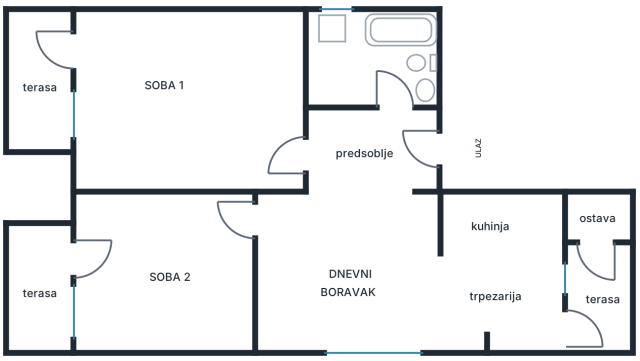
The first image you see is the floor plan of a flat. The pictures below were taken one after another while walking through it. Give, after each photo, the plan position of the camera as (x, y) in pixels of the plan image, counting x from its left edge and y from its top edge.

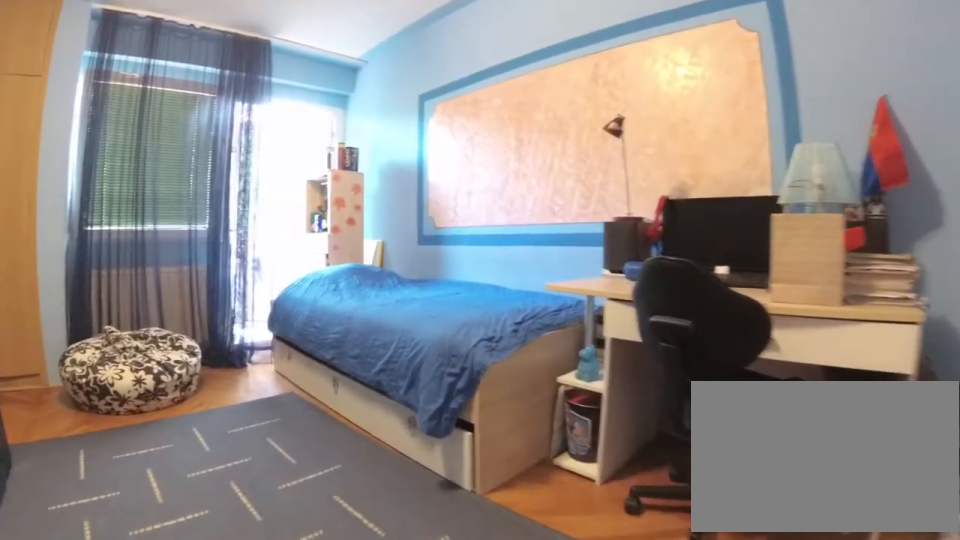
(282, 135)
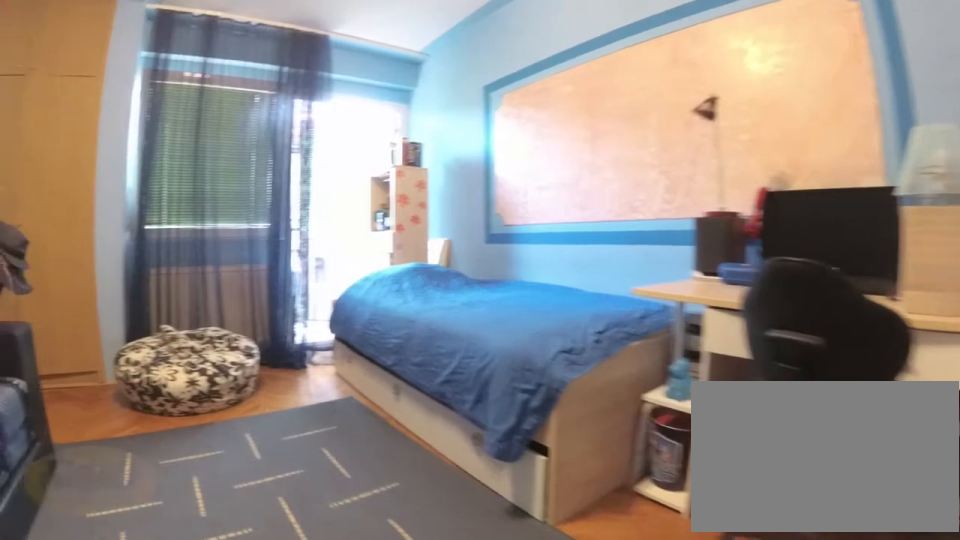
(267, 128)
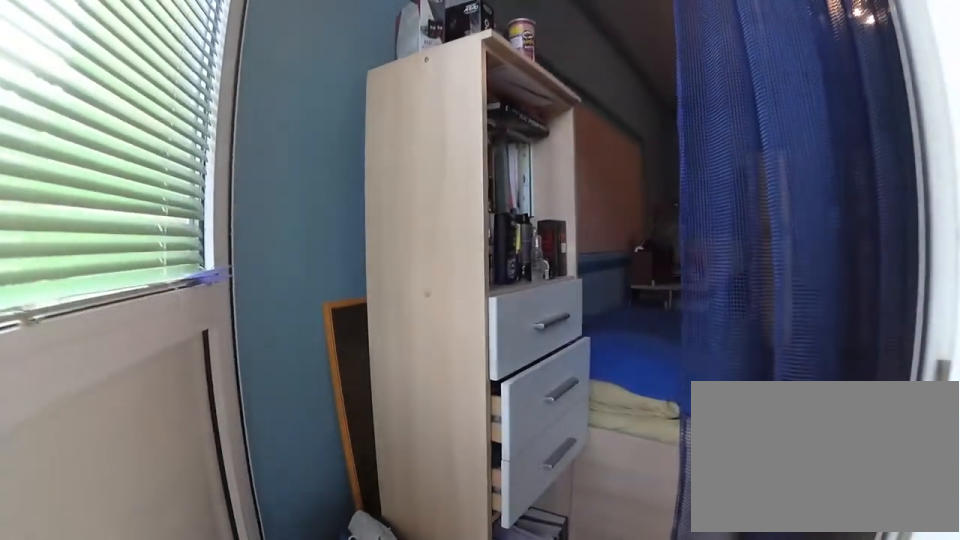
(20, 47)
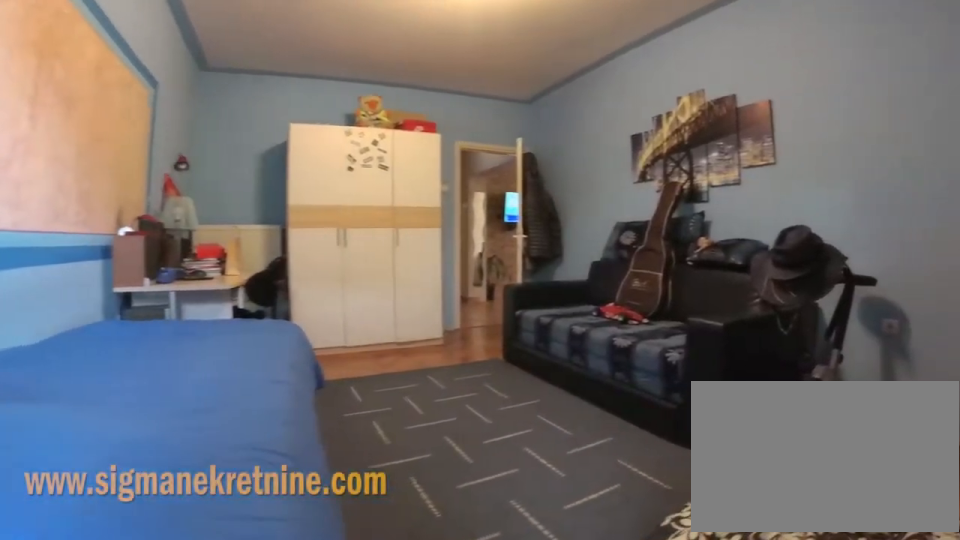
(64, 47)
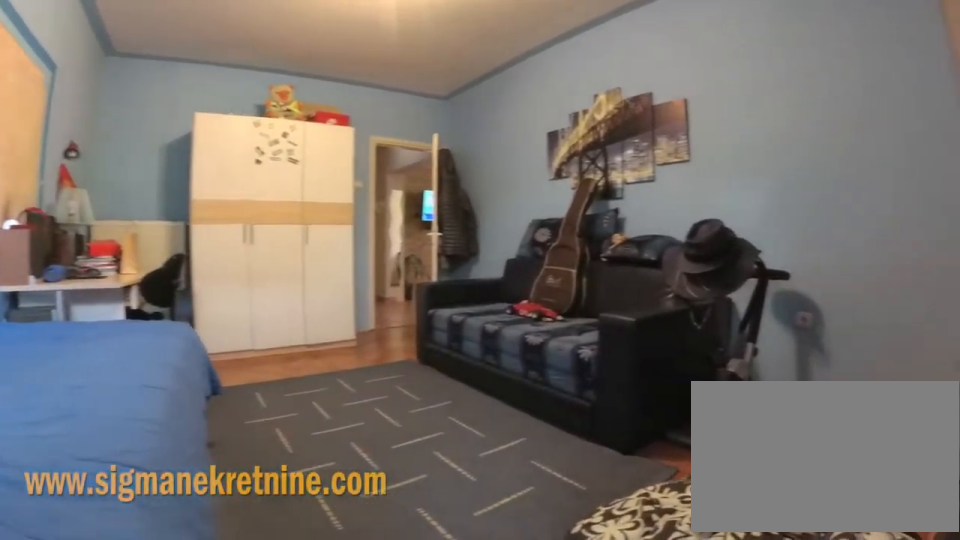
(68, 46)
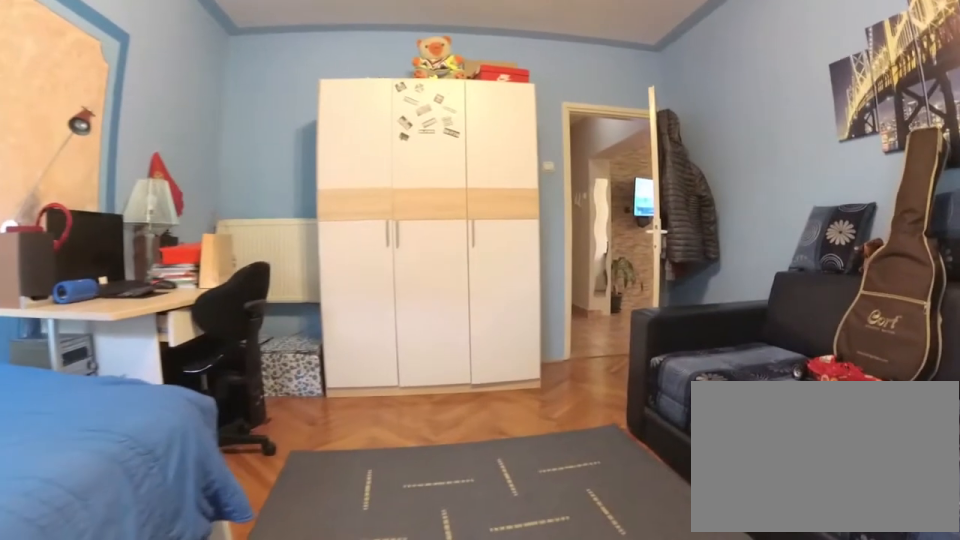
(110, 69)
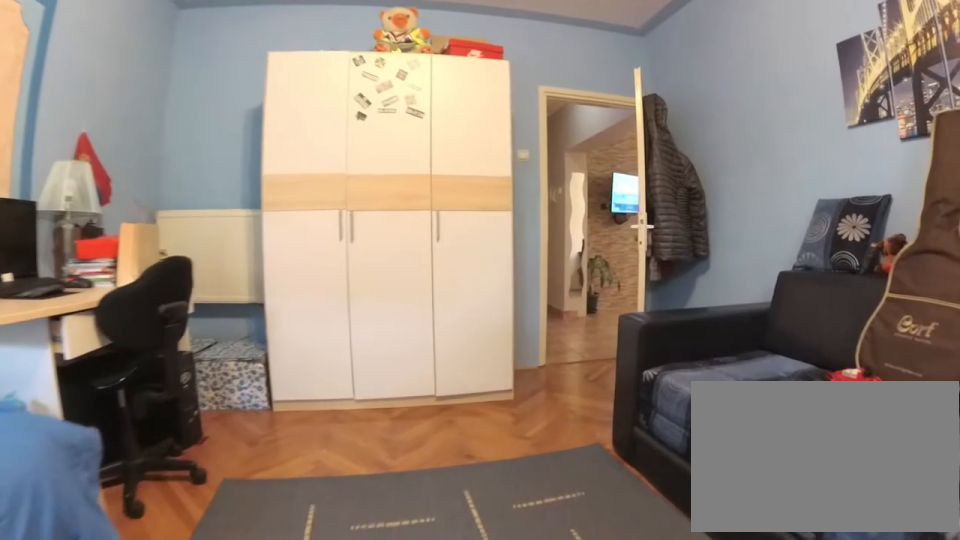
(129, 78)
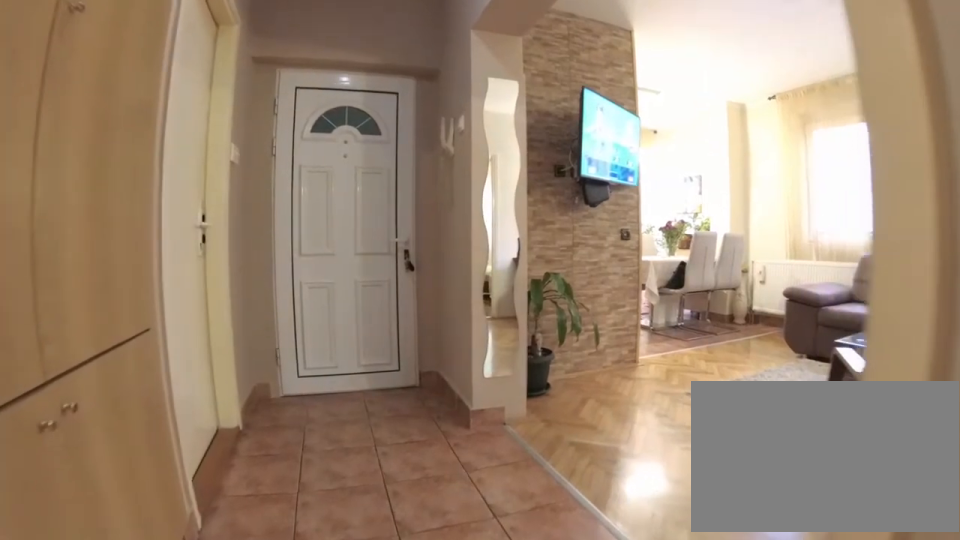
(281, 142)
